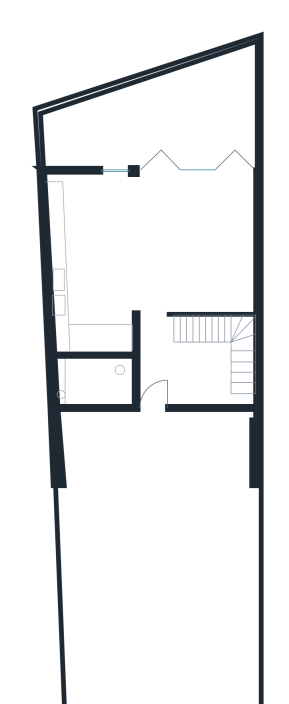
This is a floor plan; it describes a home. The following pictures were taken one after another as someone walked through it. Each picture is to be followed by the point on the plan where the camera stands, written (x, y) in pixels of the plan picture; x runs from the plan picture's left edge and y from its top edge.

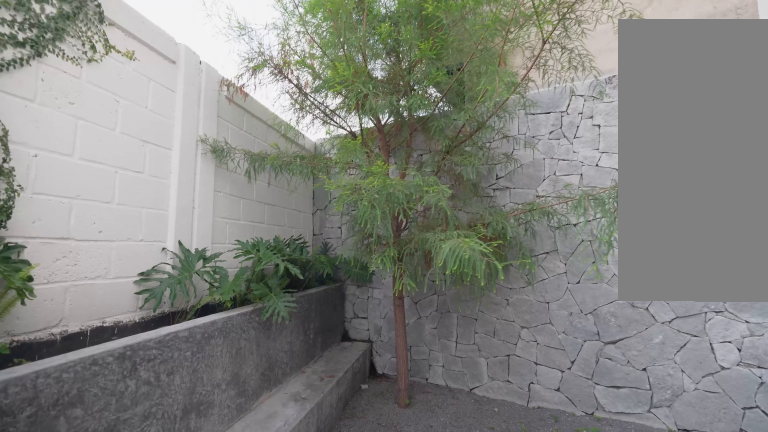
(149, 114)
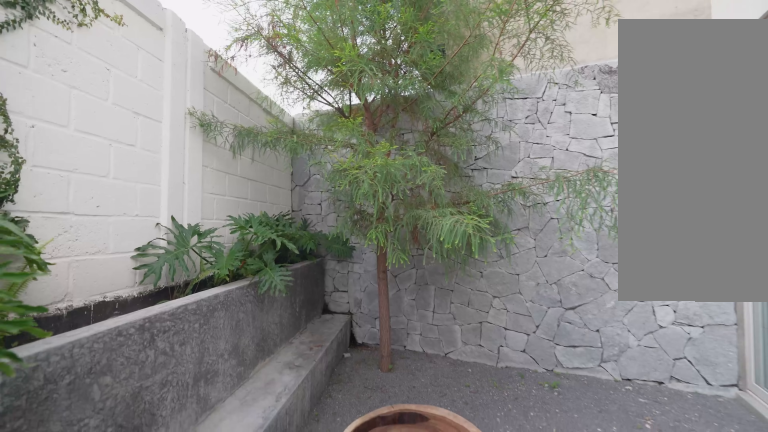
(164, 104)
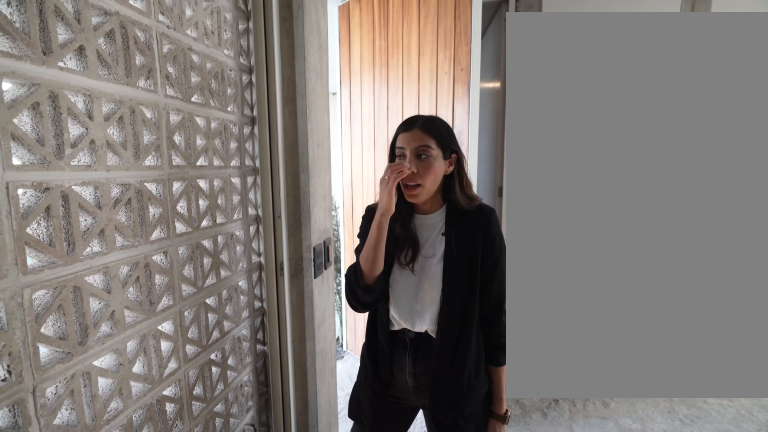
(206, 396)
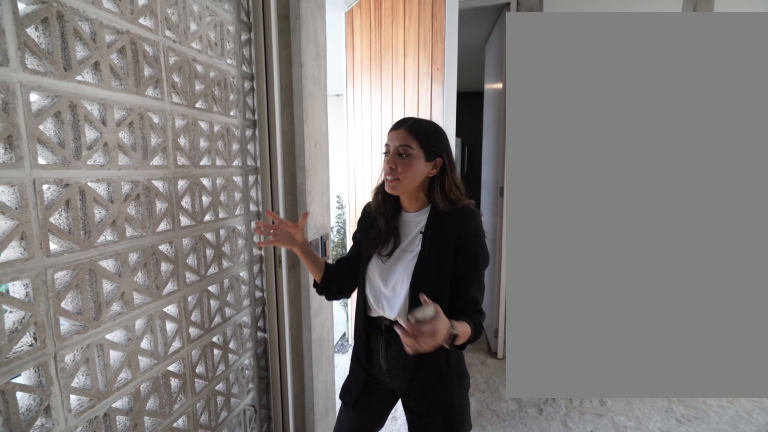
(206, 396)
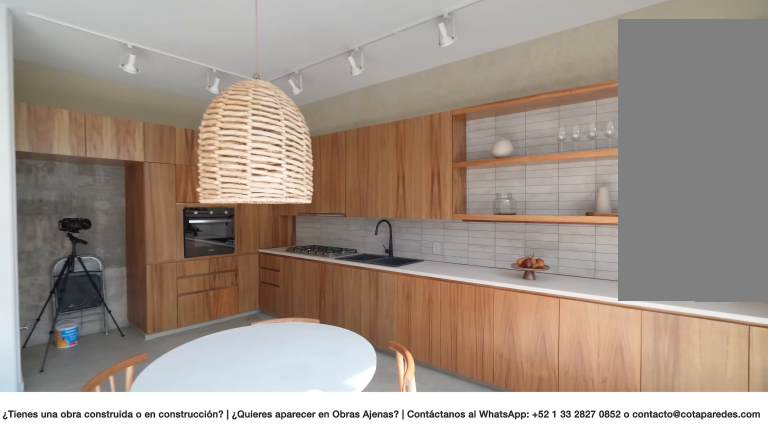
(160, 208)
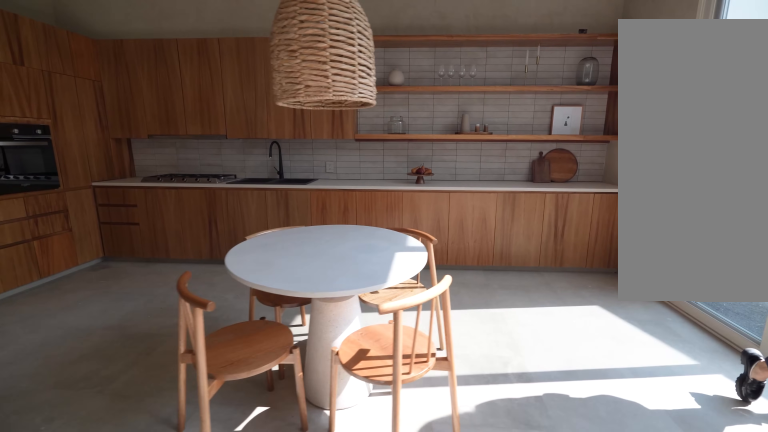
(151, 192)
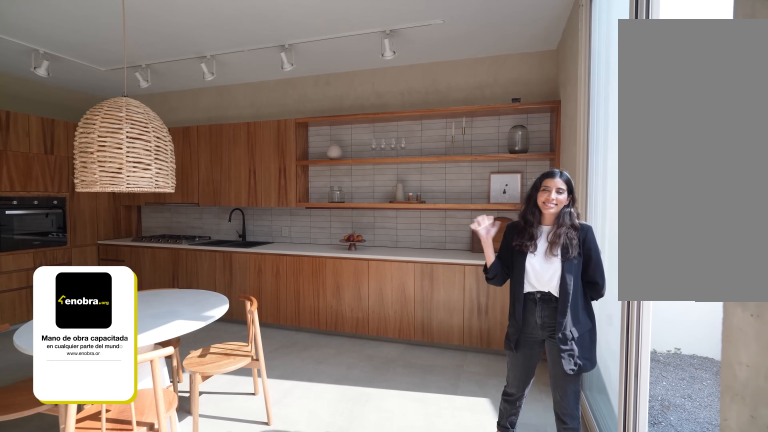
(162, 219)
